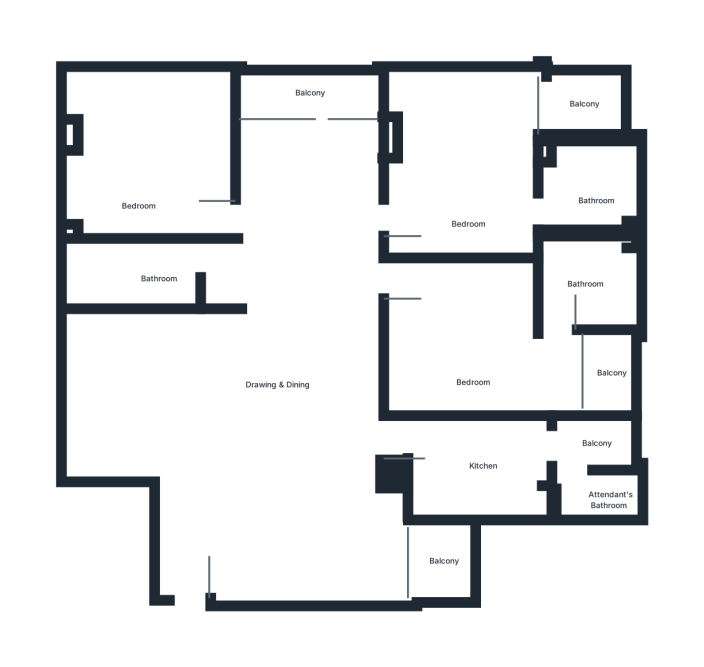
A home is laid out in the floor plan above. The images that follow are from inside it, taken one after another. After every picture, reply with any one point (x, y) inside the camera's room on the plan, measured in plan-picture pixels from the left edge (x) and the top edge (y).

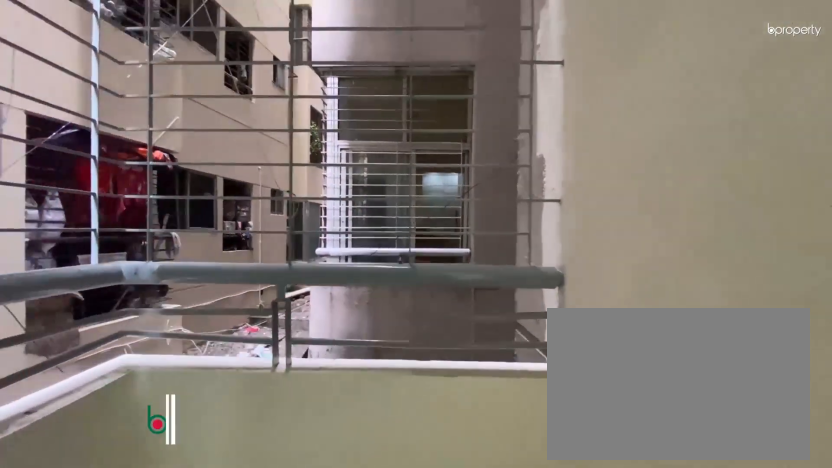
(590, 109)
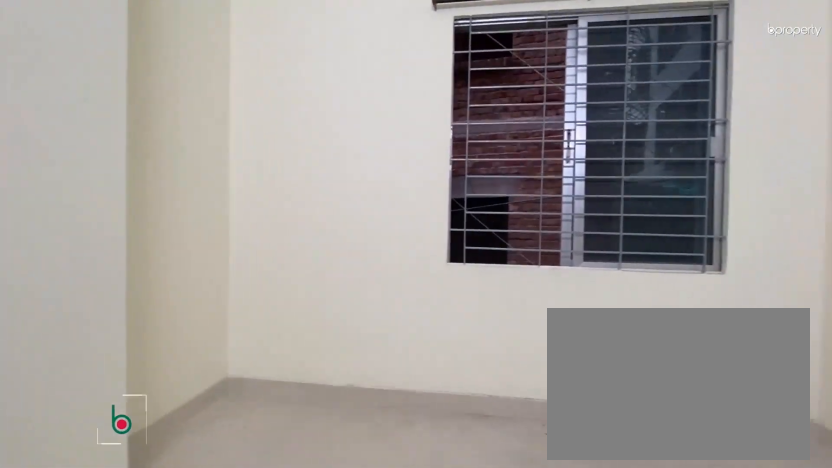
(134, 178)
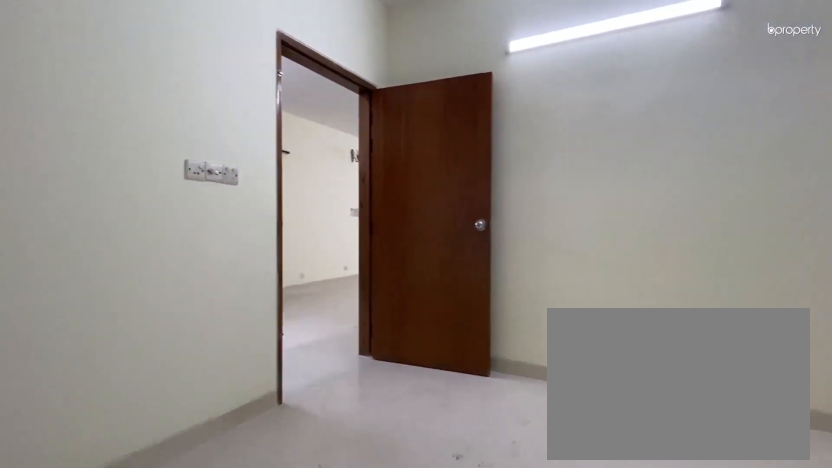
(134, 178)
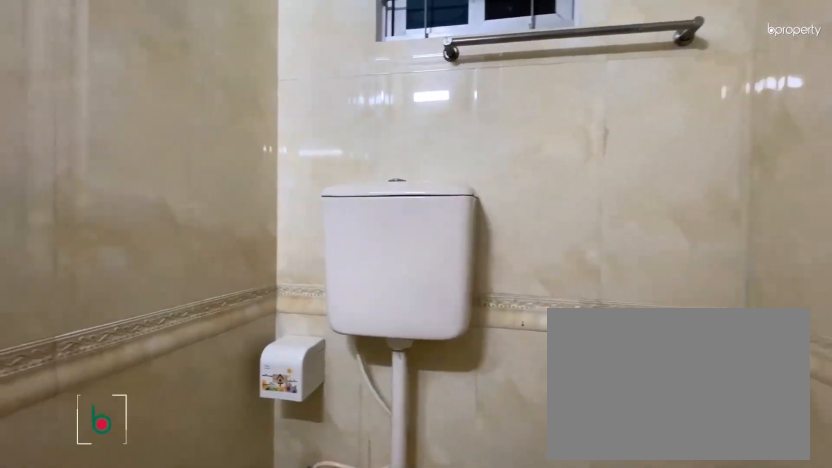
(176, 264)
